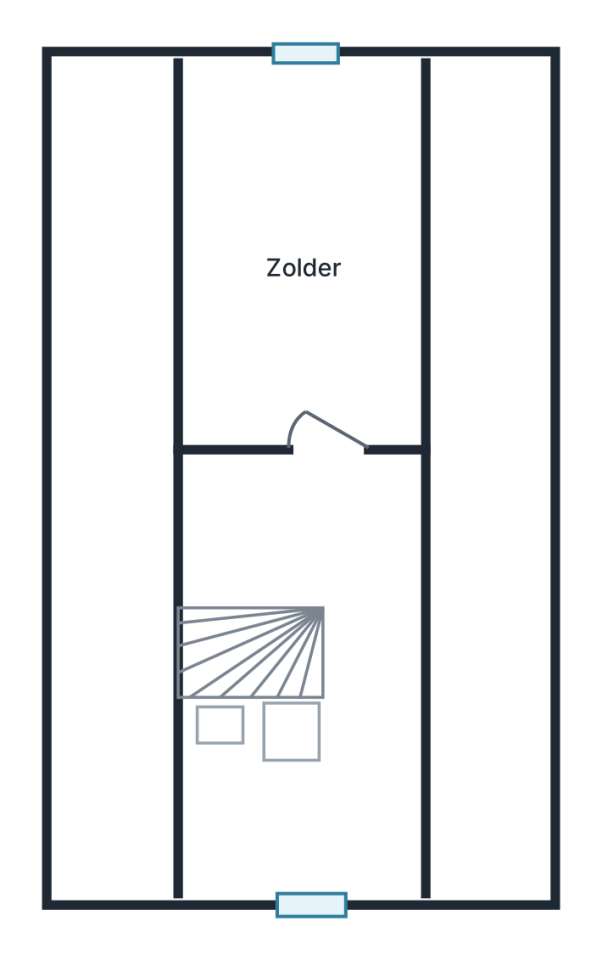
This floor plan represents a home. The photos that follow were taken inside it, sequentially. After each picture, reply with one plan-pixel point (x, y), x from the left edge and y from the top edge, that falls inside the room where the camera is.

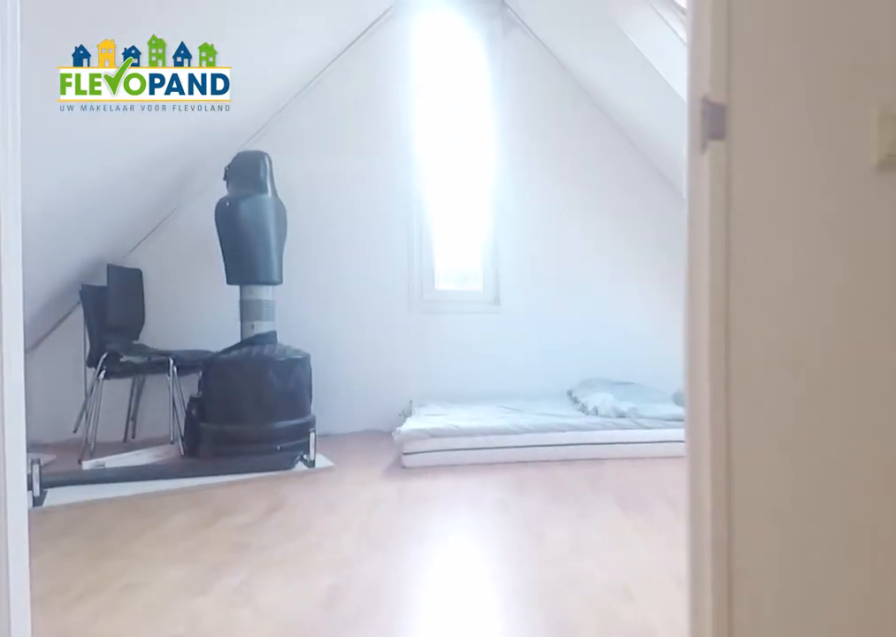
(308, 687)
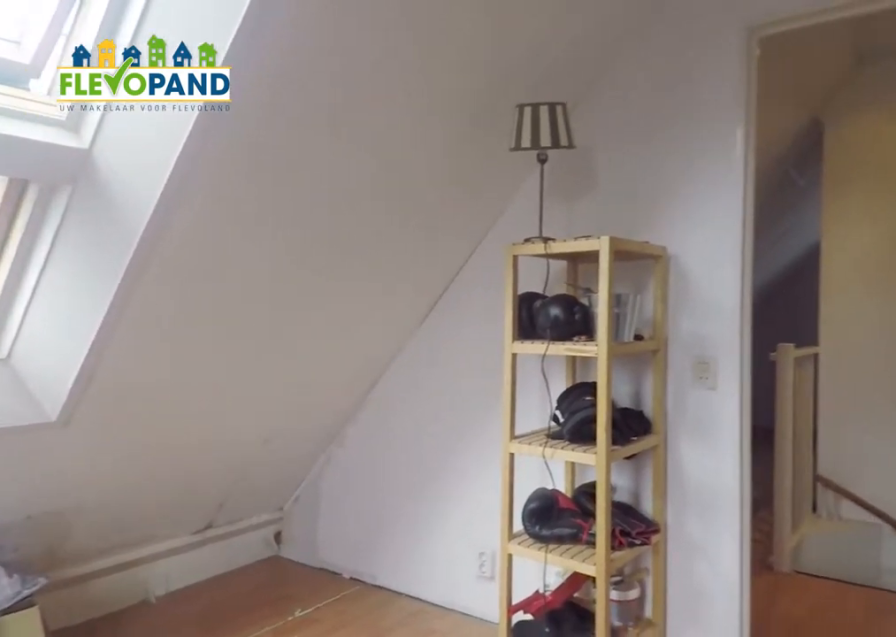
(303, 257)
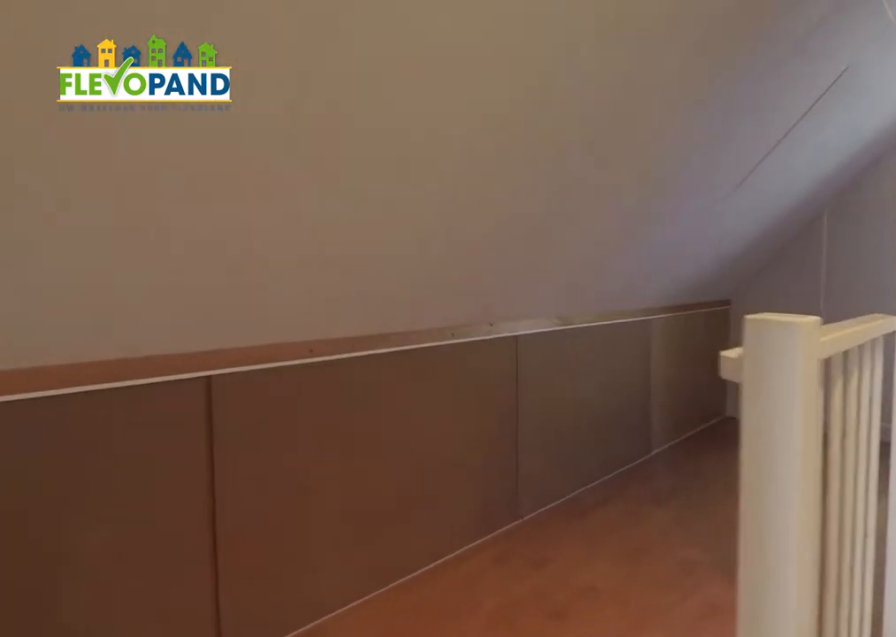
(311, 678)
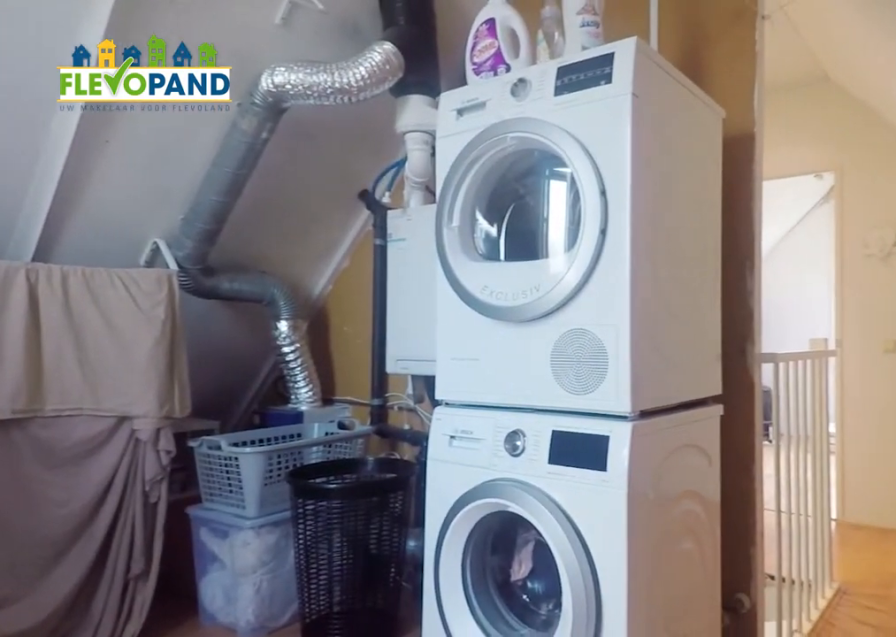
(308, 681)
